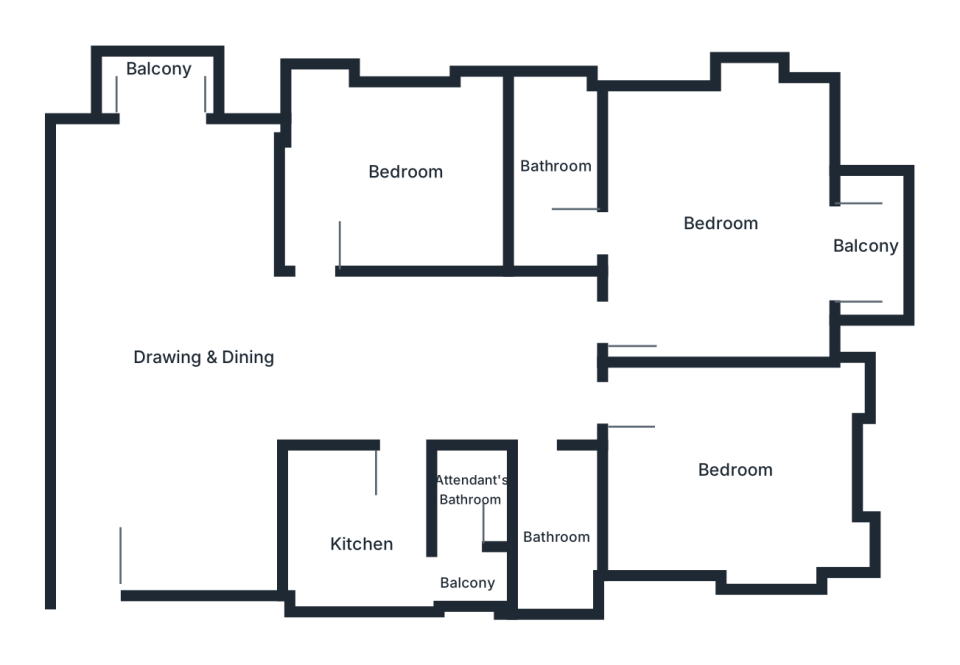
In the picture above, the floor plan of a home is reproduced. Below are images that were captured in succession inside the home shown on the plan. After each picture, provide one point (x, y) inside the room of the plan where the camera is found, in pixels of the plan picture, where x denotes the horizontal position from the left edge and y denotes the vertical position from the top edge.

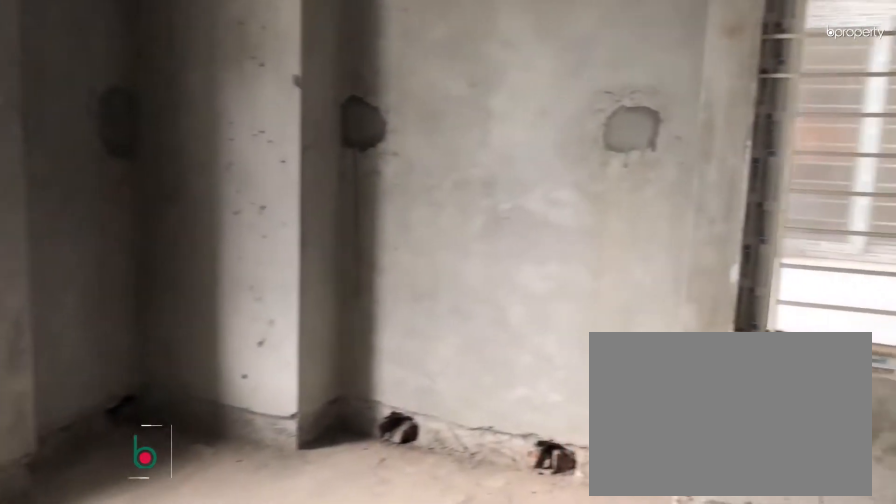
(740, 486)
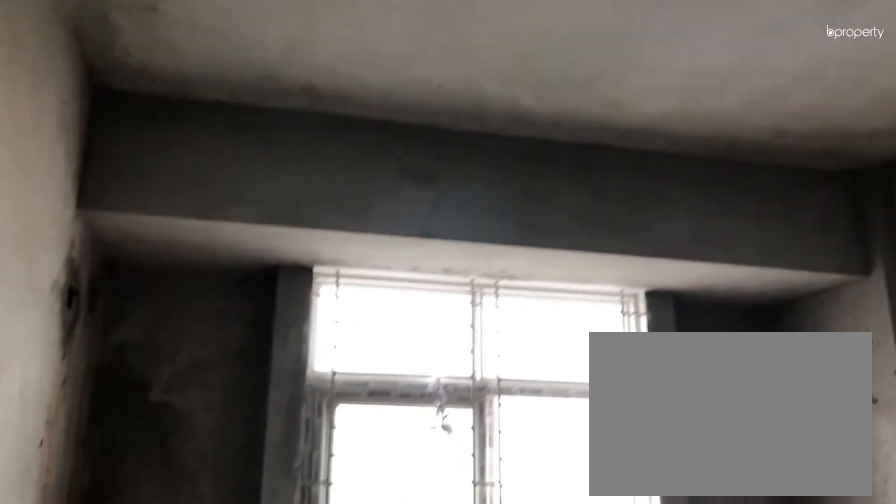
(740, 486)
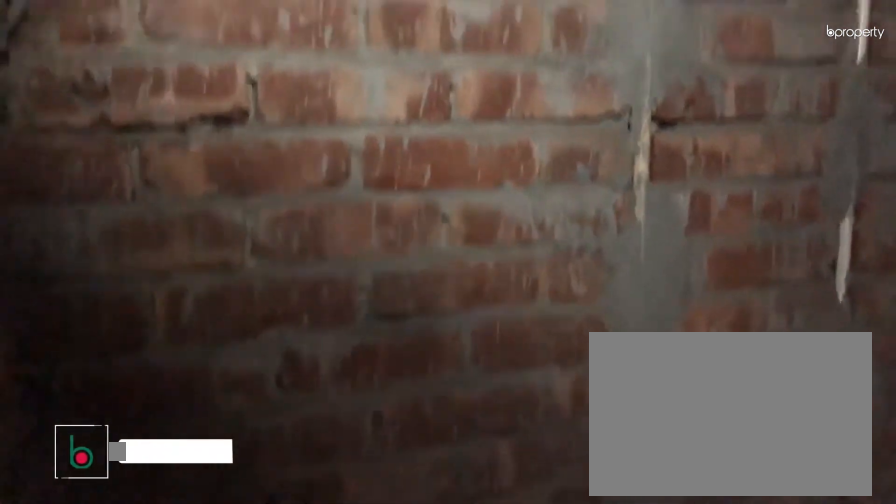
(556, 522)
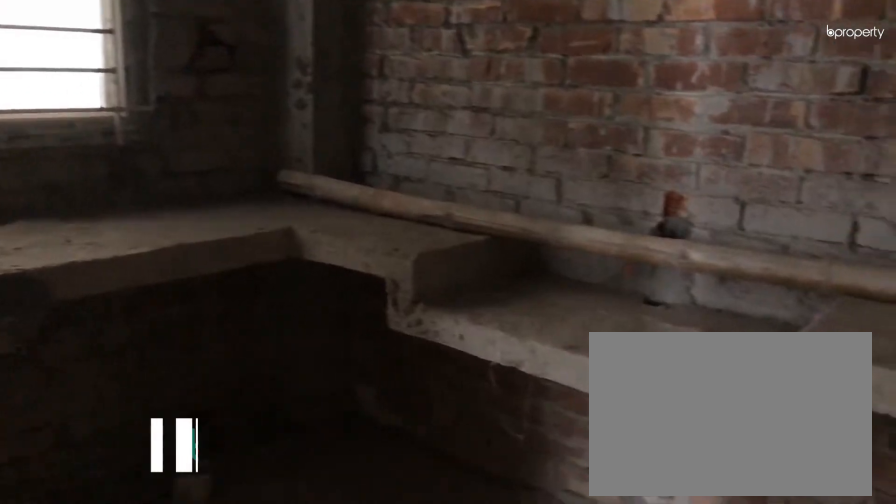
(362, 527)
